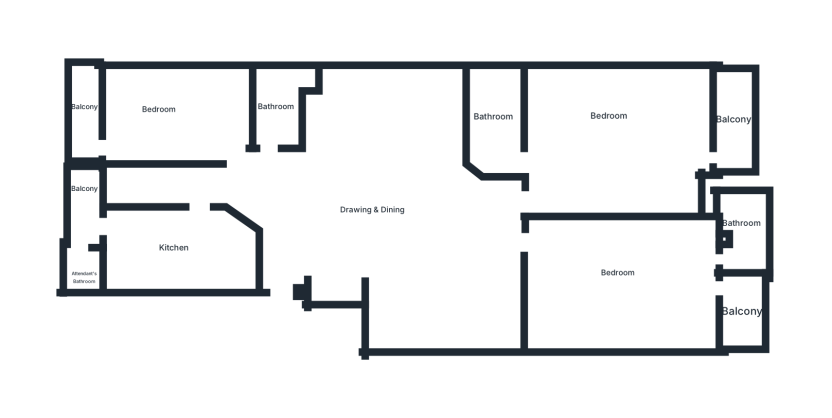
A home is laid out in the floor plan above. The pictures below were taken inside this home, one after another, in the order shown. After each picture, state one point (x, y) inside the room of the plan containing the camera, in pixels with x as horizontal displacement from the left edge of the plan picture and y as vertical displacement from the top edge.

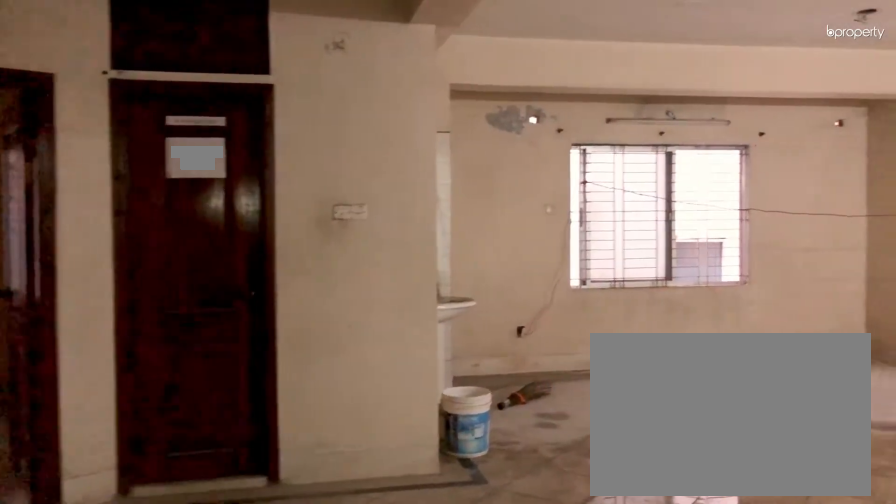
(280, 271)
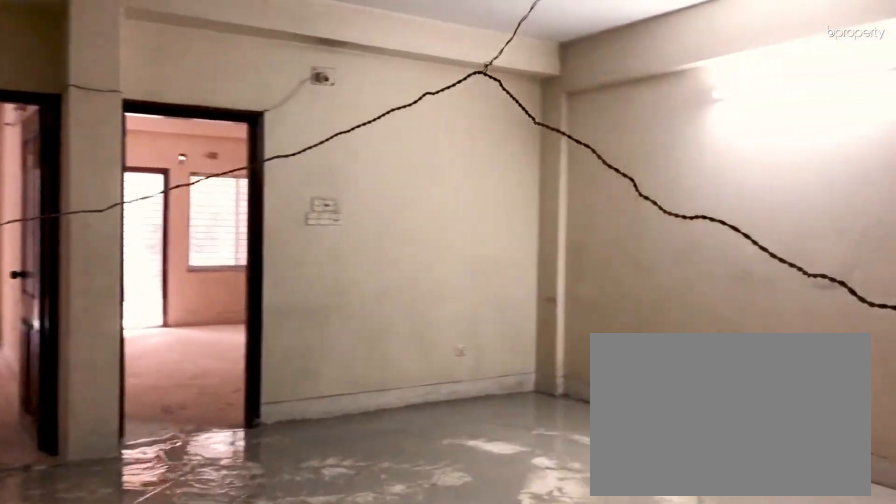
(397, 222)
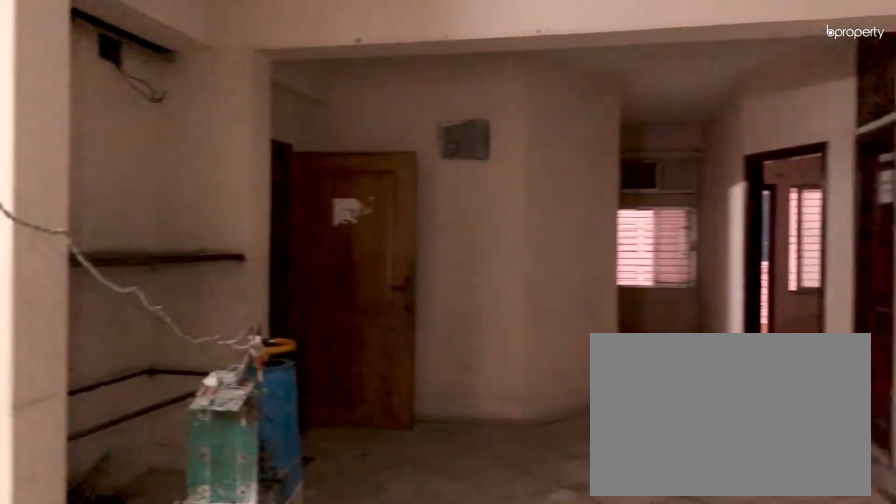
(397, 222)
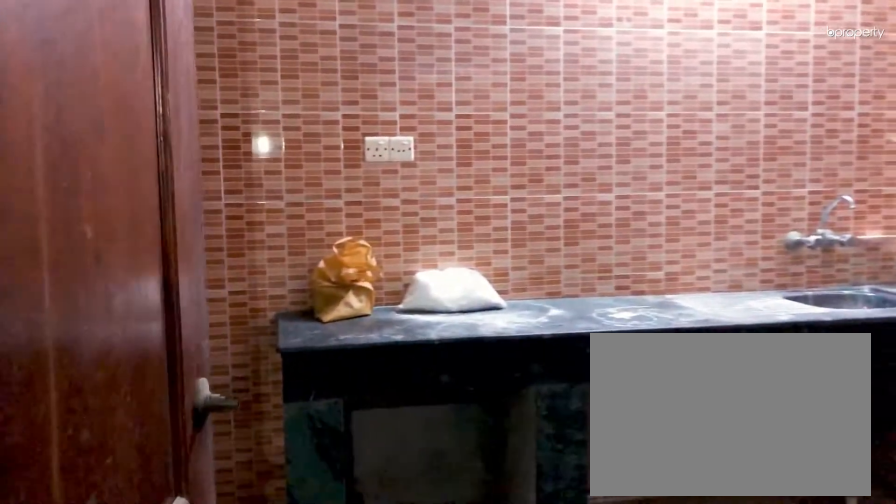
(197, 230)
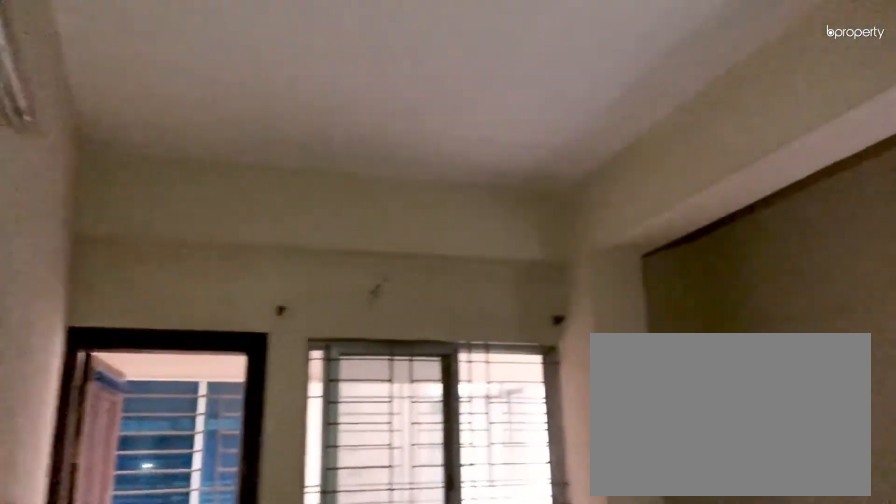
(157, 101)
